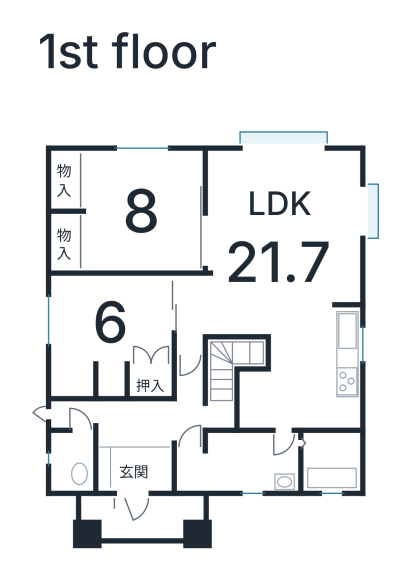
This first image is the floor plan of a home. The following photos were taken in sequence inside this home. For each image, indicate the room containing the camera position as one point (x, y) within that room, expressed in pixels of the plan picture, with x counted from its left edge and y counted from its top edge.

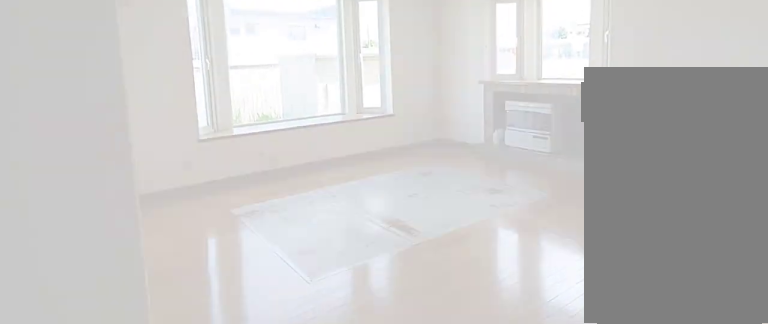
(273, 236)
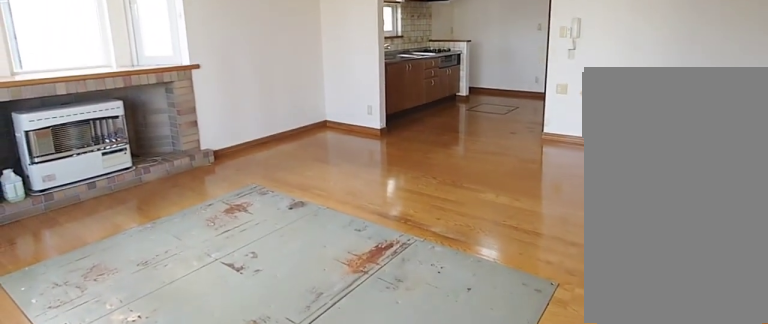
(273, 236)
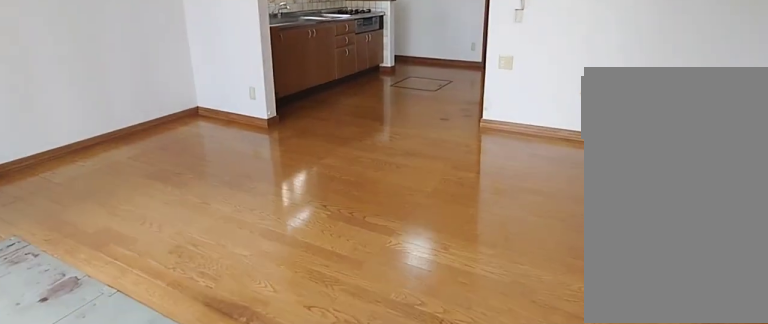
(273, 236)
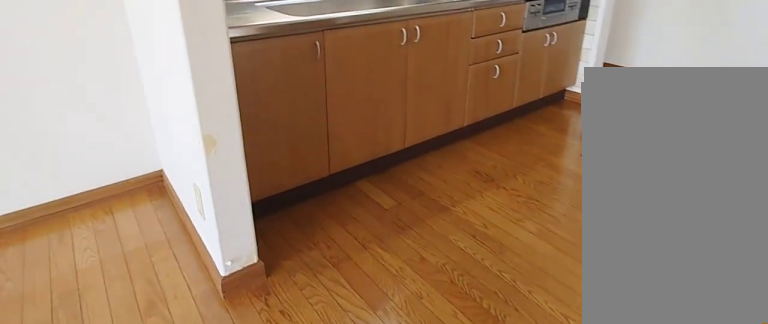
(307, 373)
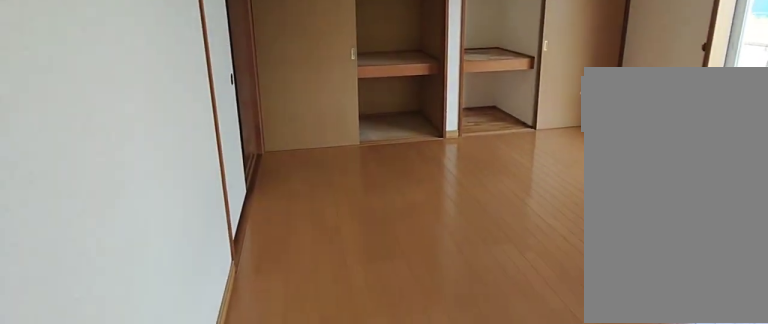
(140, 217)
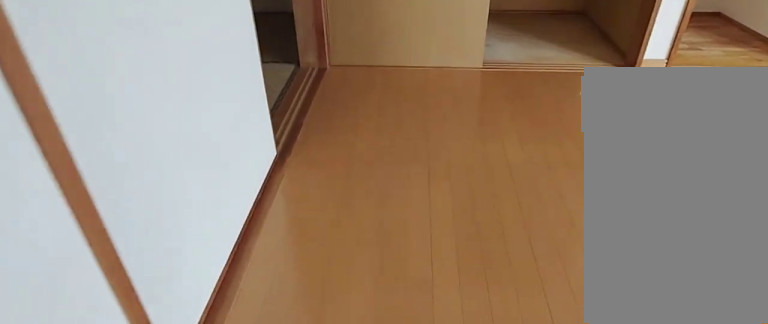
(140, 217)
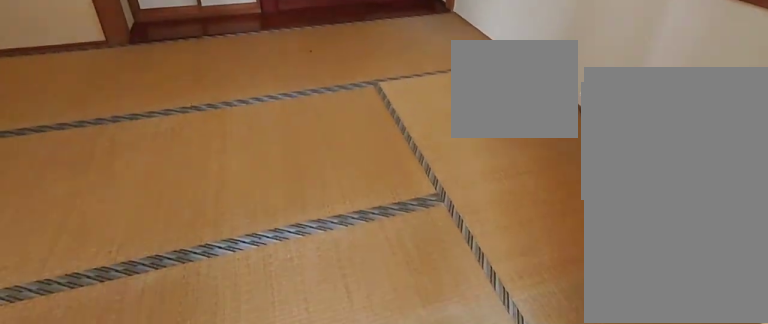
(108, 321)
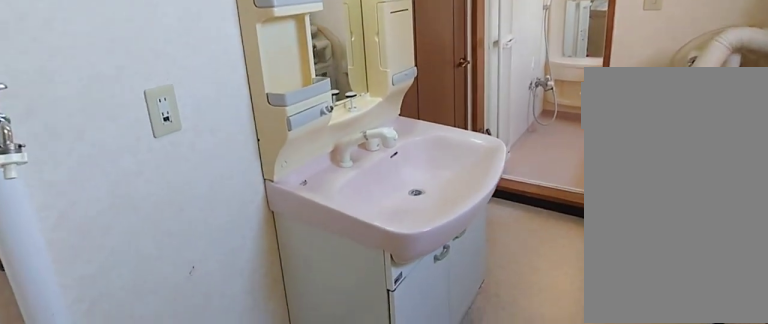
(234, 467)
